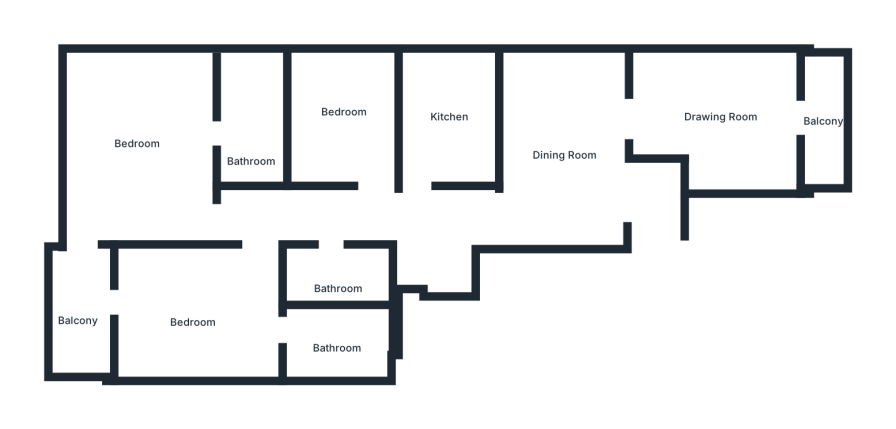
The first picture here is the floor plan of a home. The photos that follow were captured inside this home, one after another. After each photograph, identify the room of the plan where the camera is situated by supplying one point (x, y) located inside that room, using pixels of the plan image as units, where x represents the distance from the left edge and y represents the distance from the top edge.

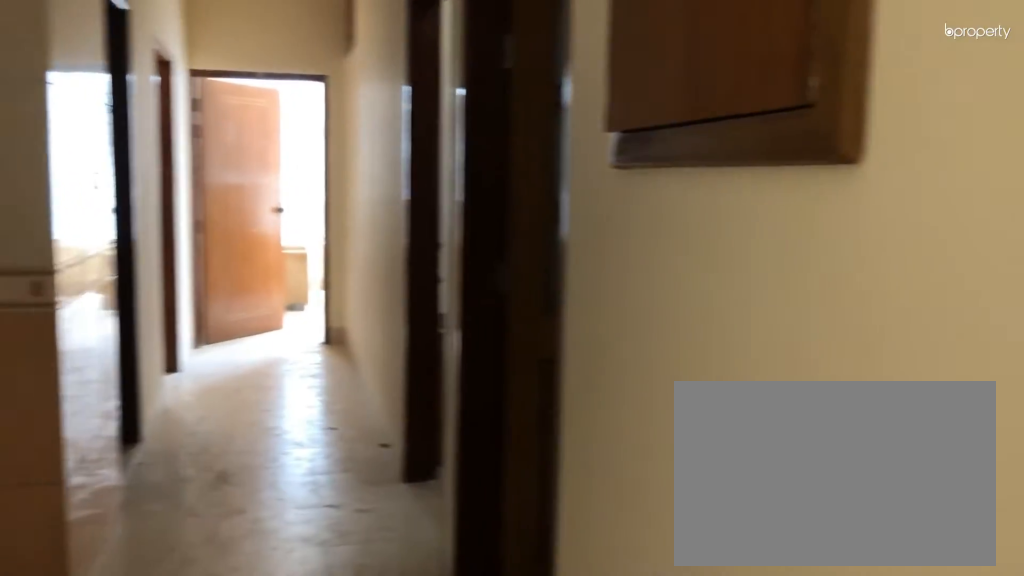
(569, 153)
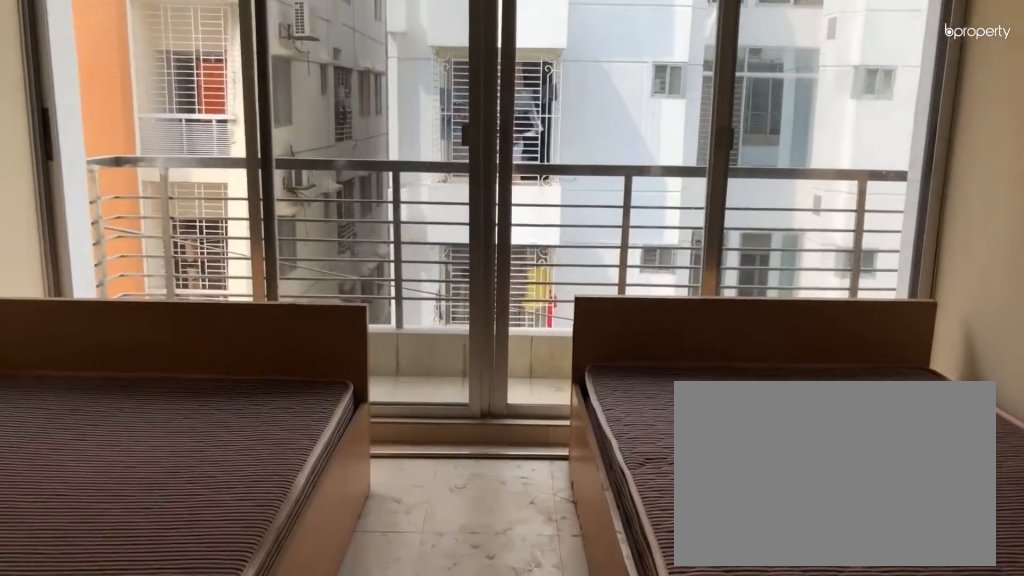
(727, 118)
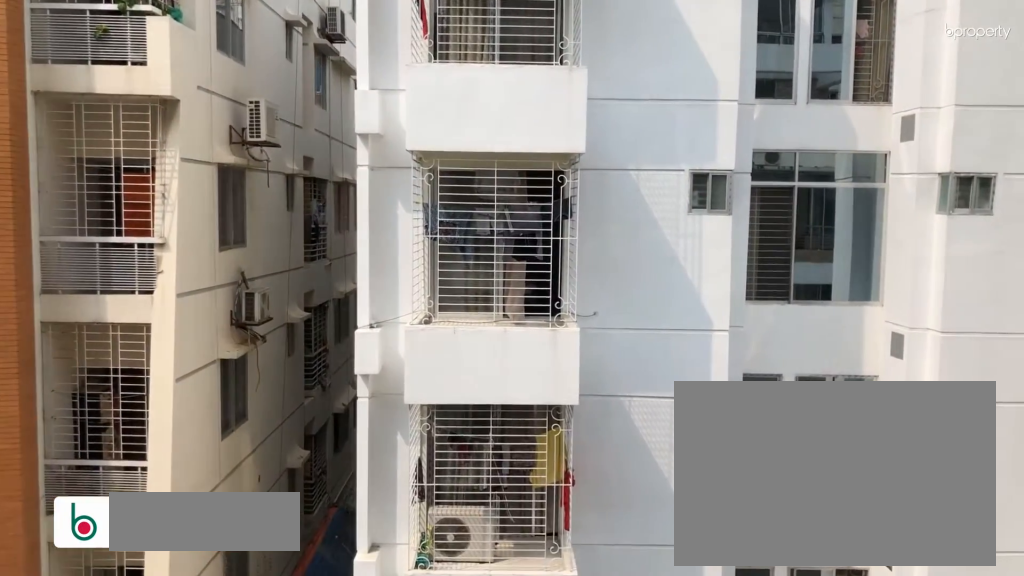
(826, 133)
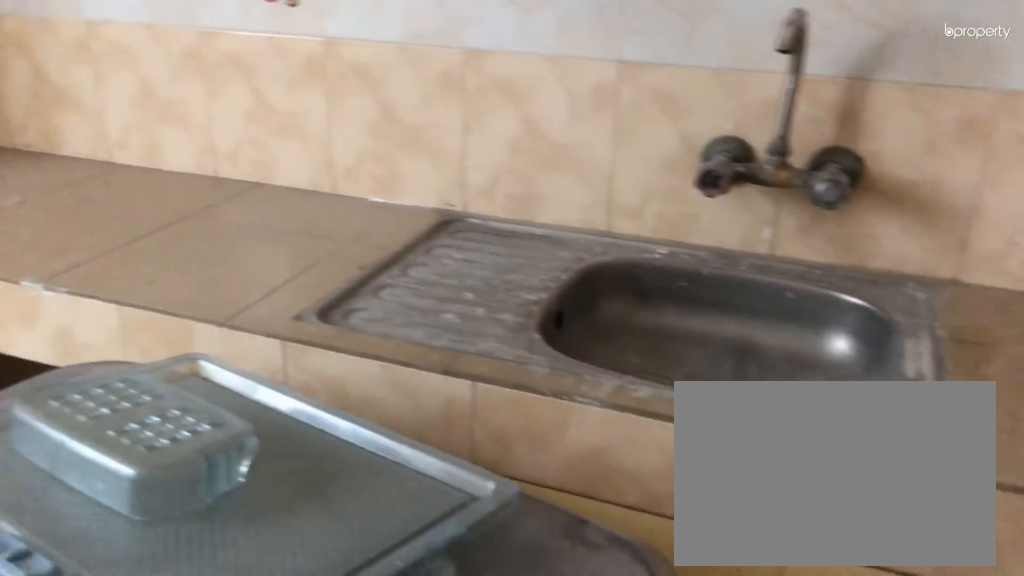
(455, 120)
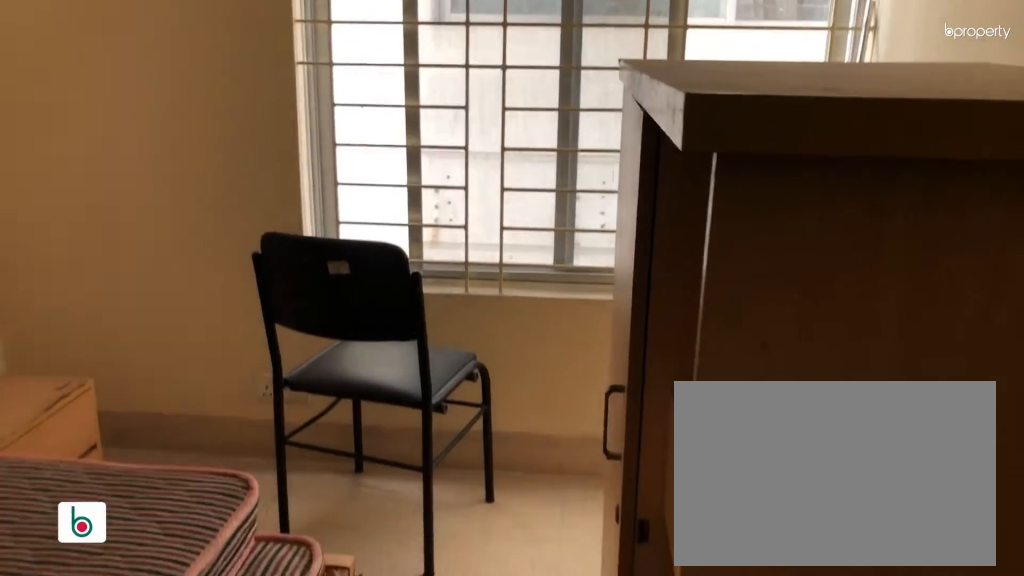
(350, 124)
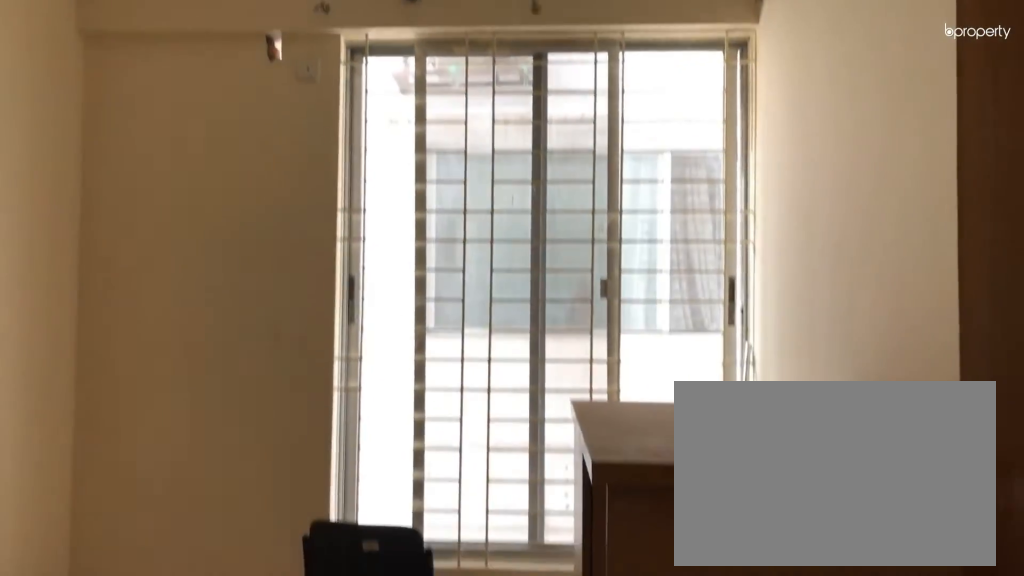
(347, 122)
